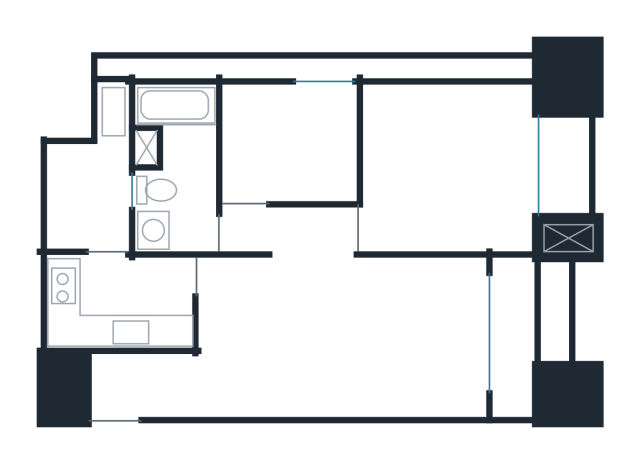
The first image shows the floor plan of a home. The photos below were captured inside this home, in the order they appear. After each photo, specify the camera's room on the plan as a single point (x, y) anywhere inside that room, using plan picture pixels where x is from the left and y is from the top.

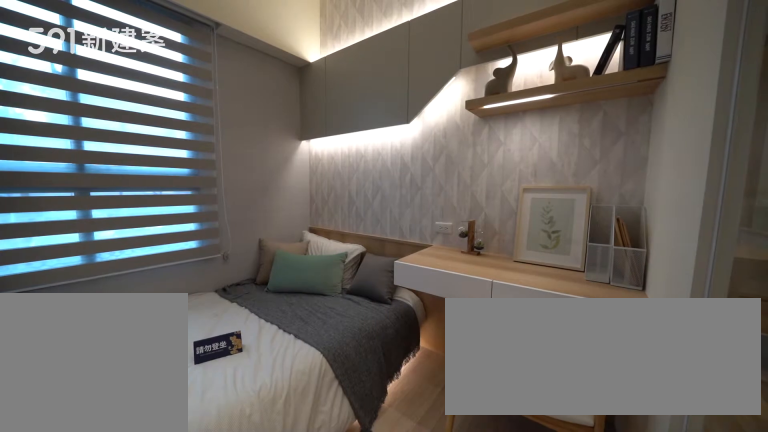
(289, 139)
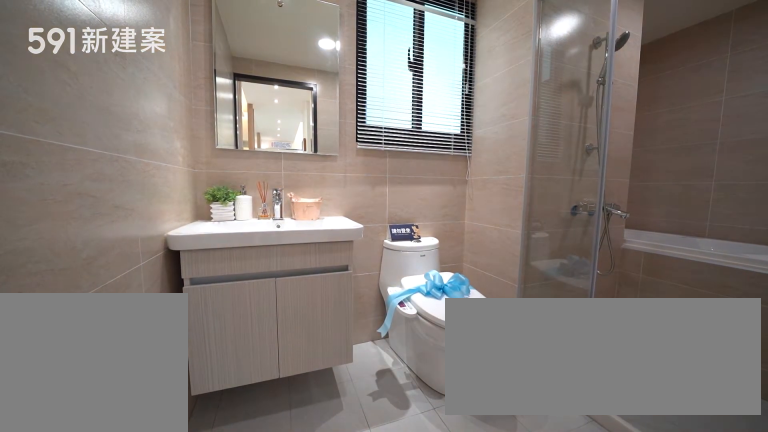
(176, 162)
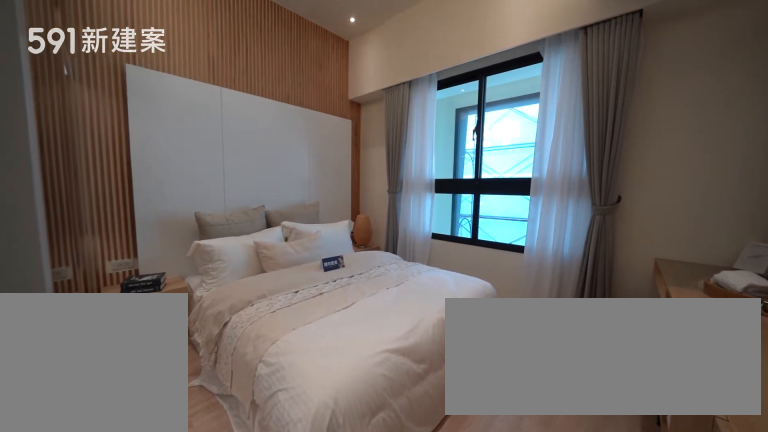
(453, 165)
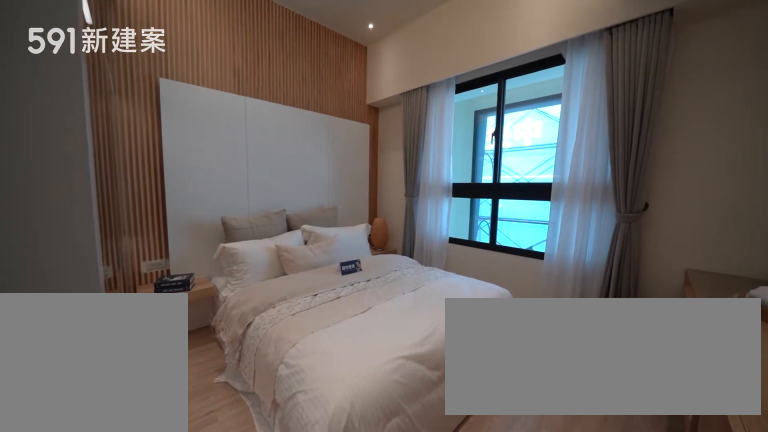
(453, 165)
